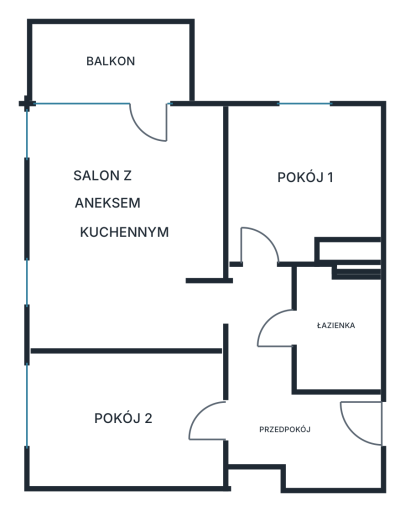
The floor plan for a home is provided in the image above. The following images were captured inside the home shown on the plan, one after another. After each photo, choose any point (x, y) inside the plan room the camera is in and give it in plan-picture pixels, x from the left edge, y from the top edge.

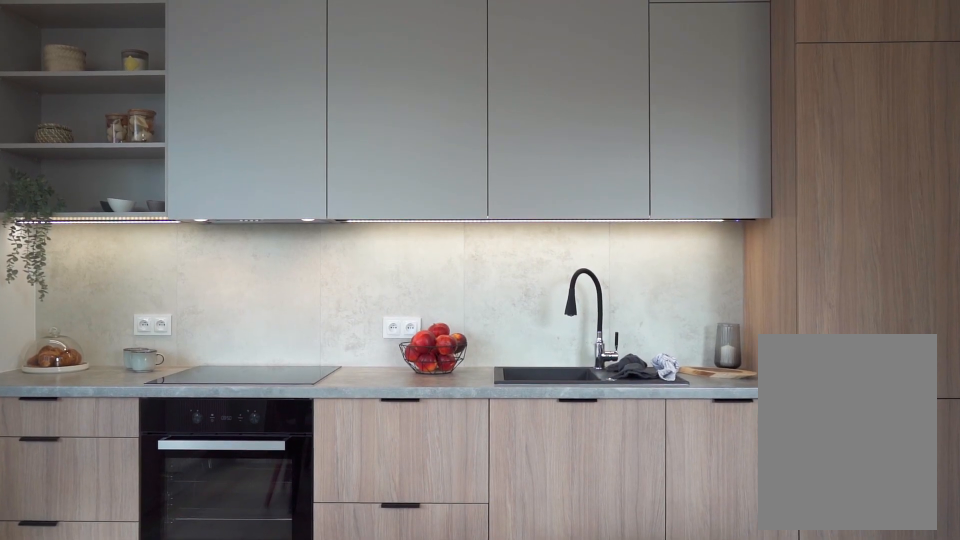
(125, 228)
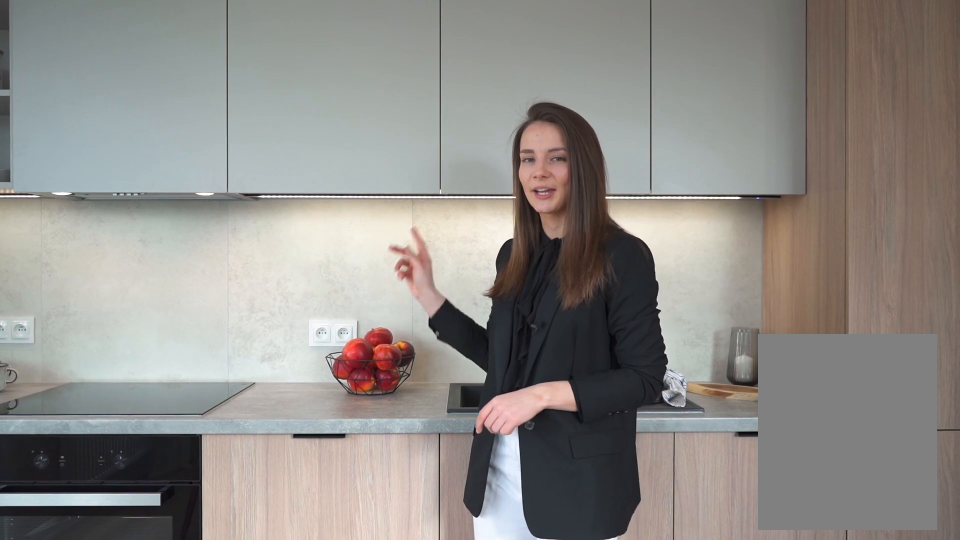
(129, 228)
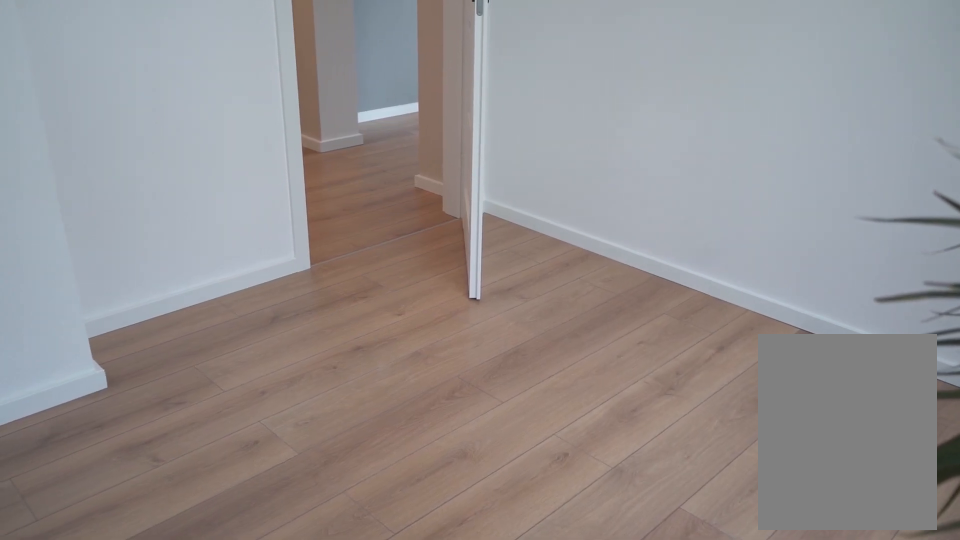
(306, 183)
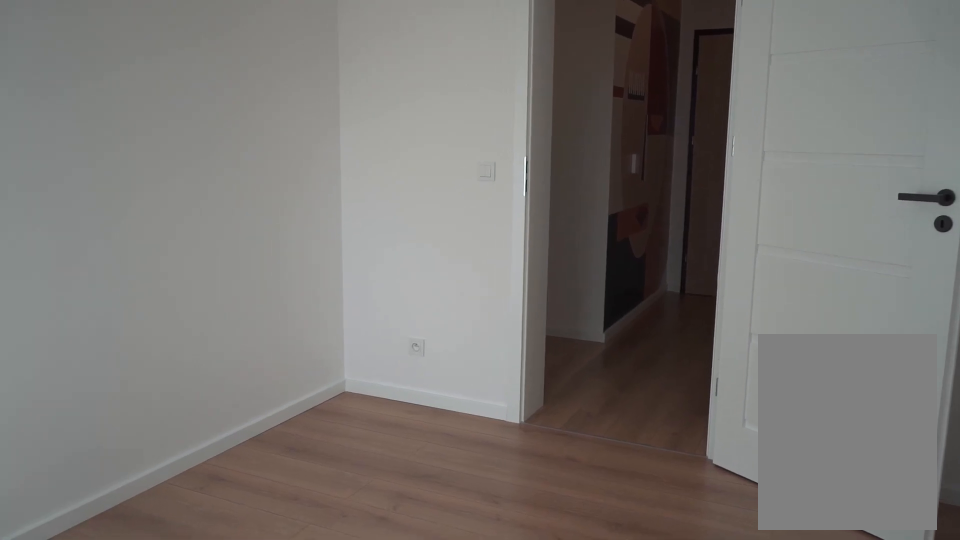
(123, 417)
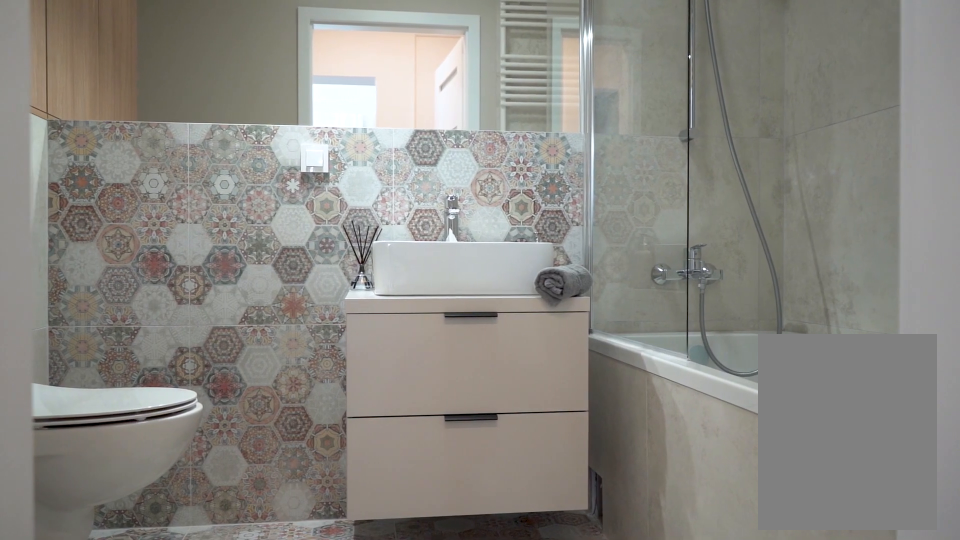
(335, 330)
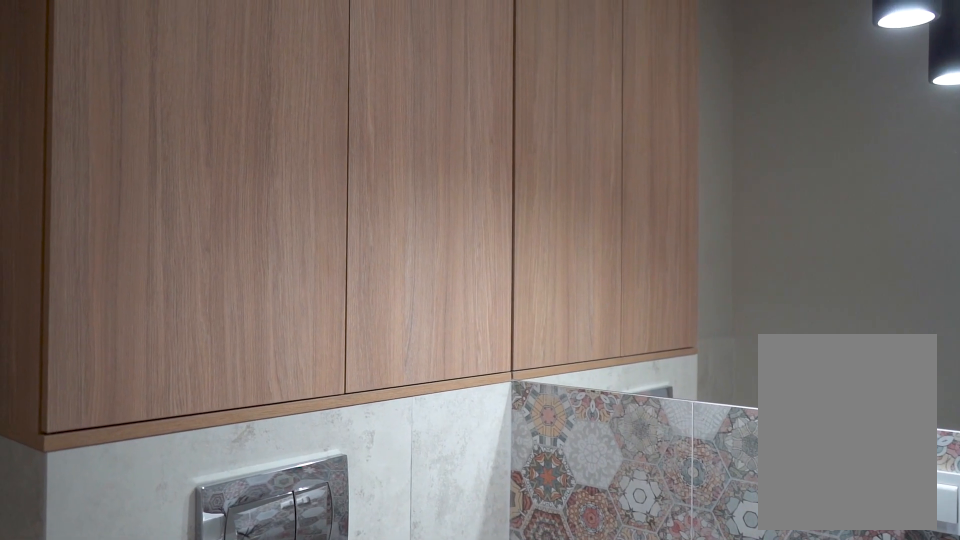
(335, 331)
